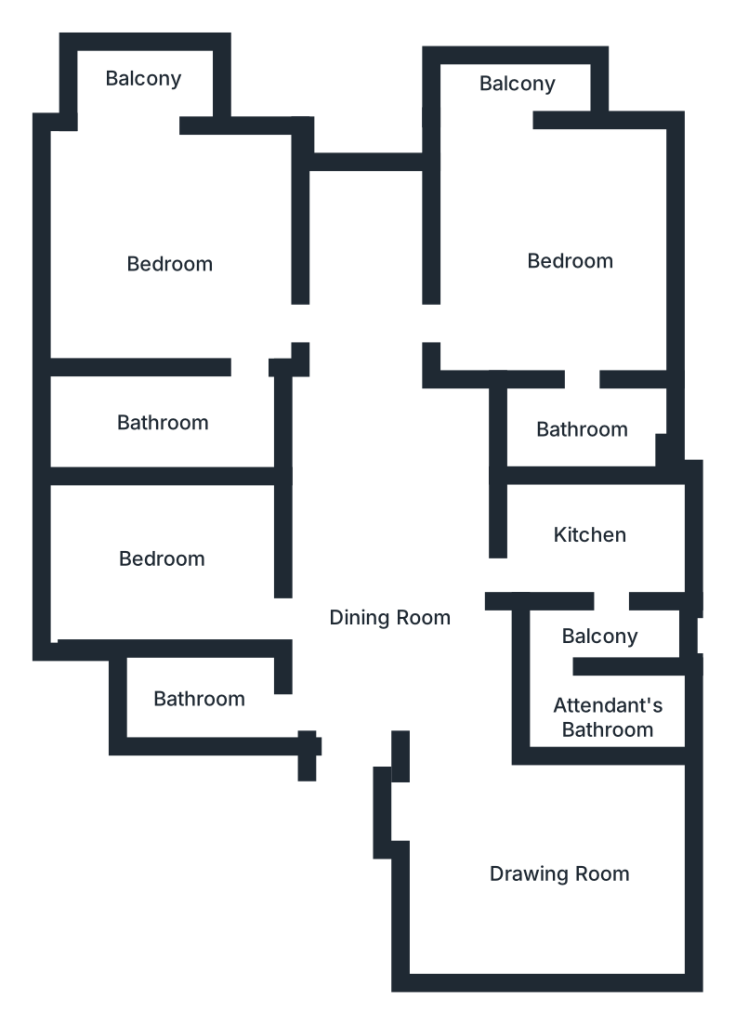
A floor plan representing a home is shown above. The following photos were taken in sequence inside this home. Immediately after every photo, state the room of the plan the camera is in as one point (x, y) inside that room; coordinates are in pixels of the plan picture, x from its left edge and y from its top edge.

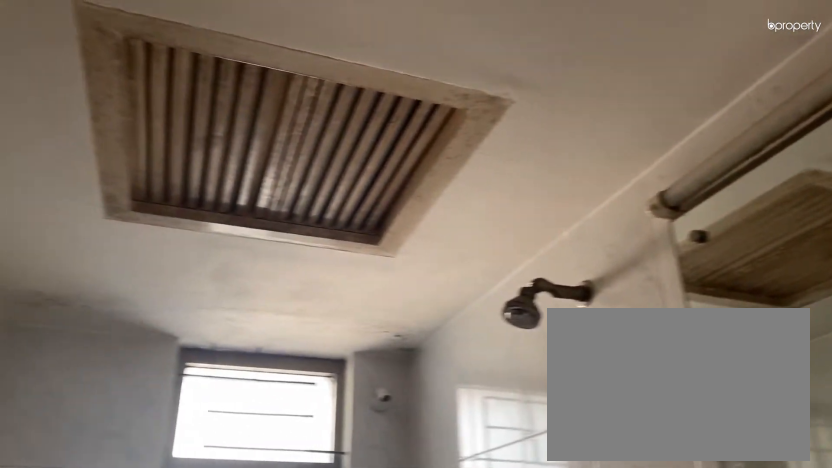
(197, 694)
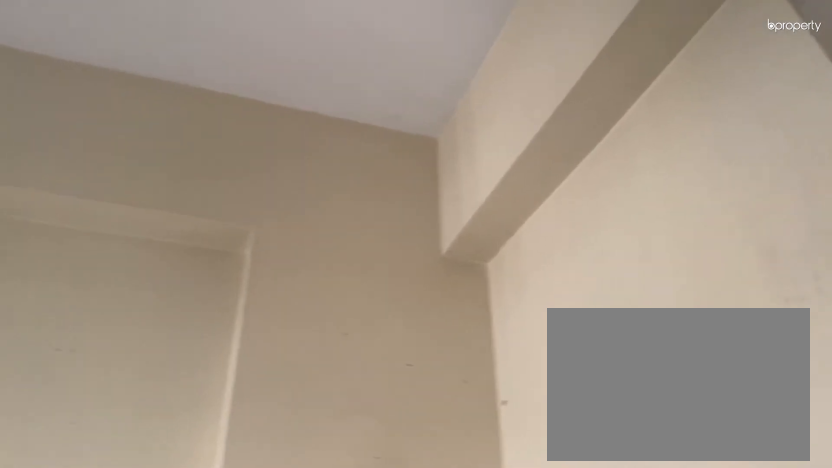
(160, 547)
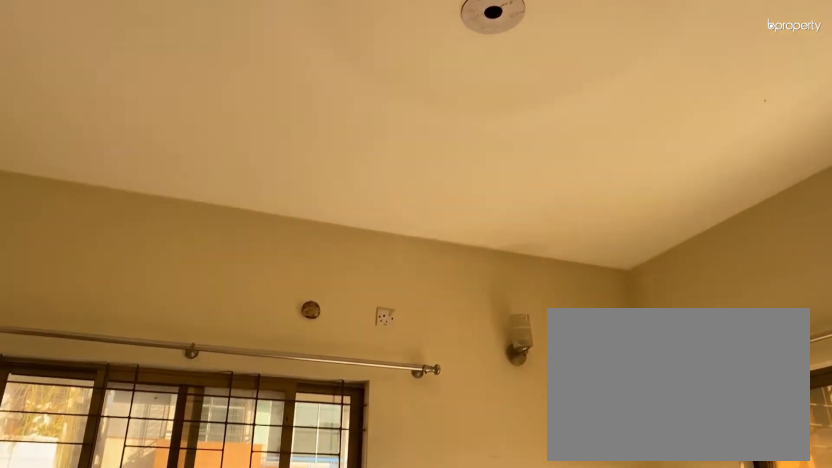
(176, 264)
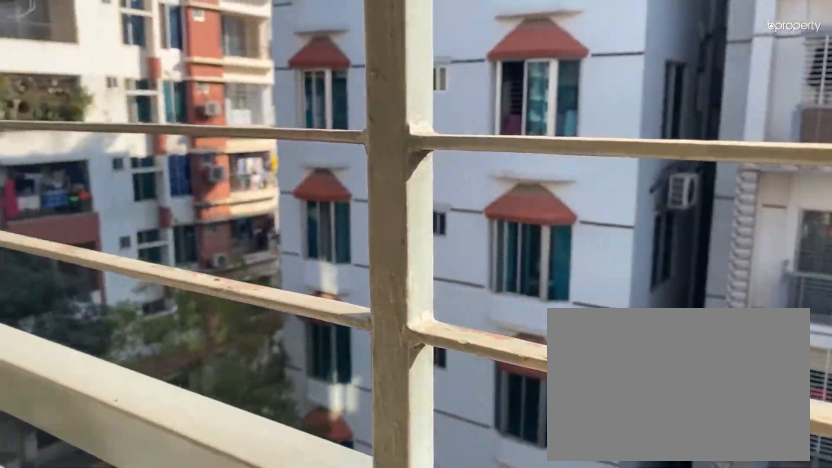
(145, 82)
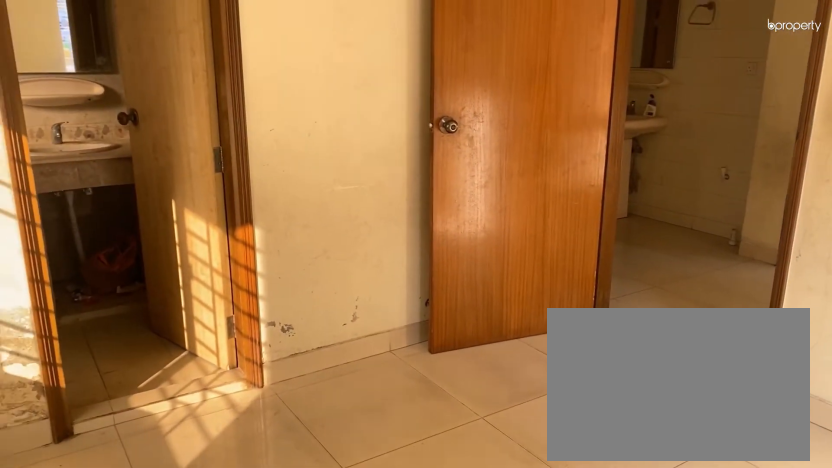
(571, 269)
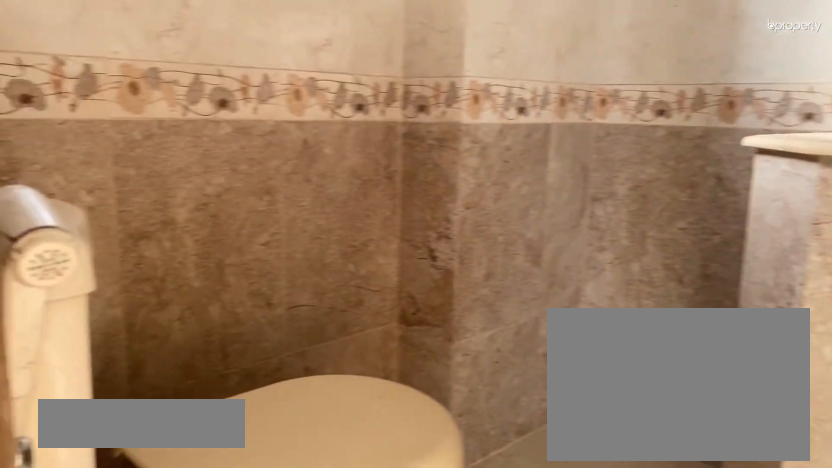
(578, 423)
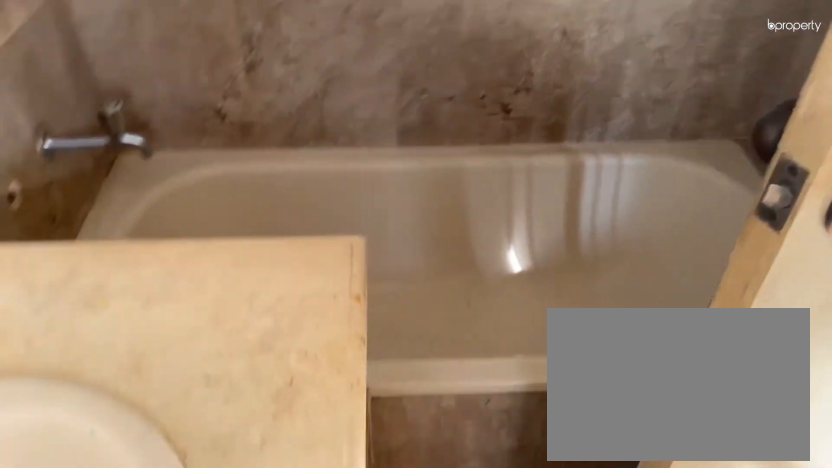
(578, 423)
